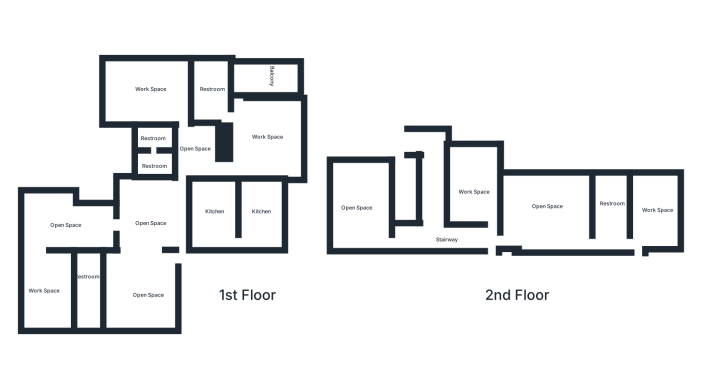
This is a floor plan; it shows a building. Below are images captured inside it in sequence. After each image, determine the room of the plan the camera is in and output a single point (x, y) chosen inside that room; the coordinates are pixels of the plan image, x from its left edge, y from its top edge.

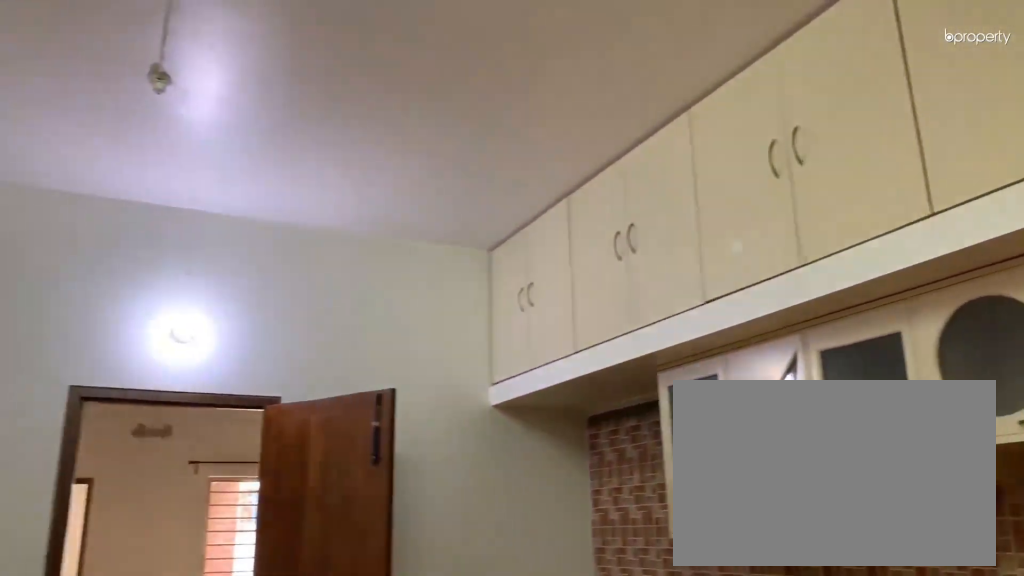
(213, 219)
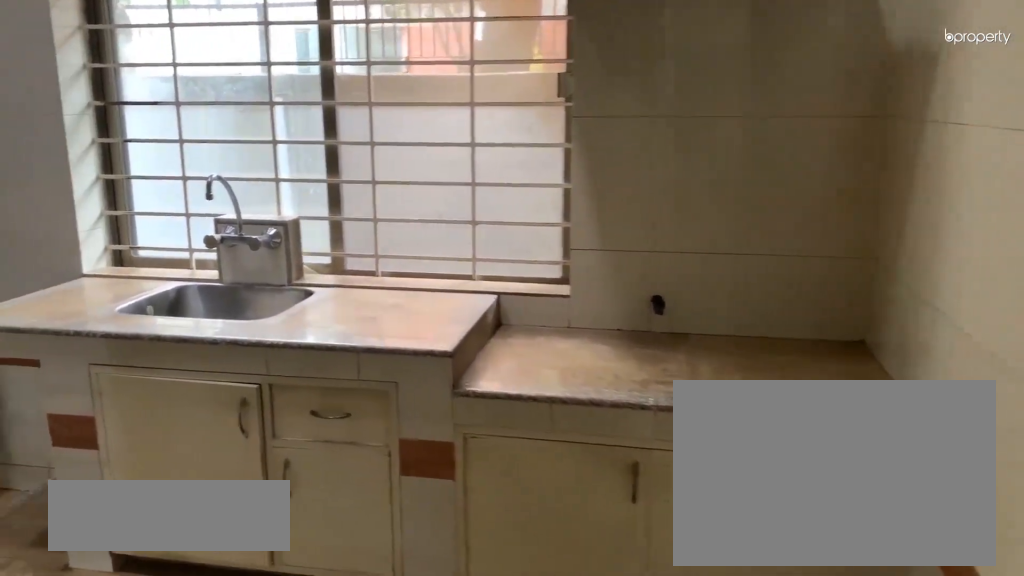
(263, 218)
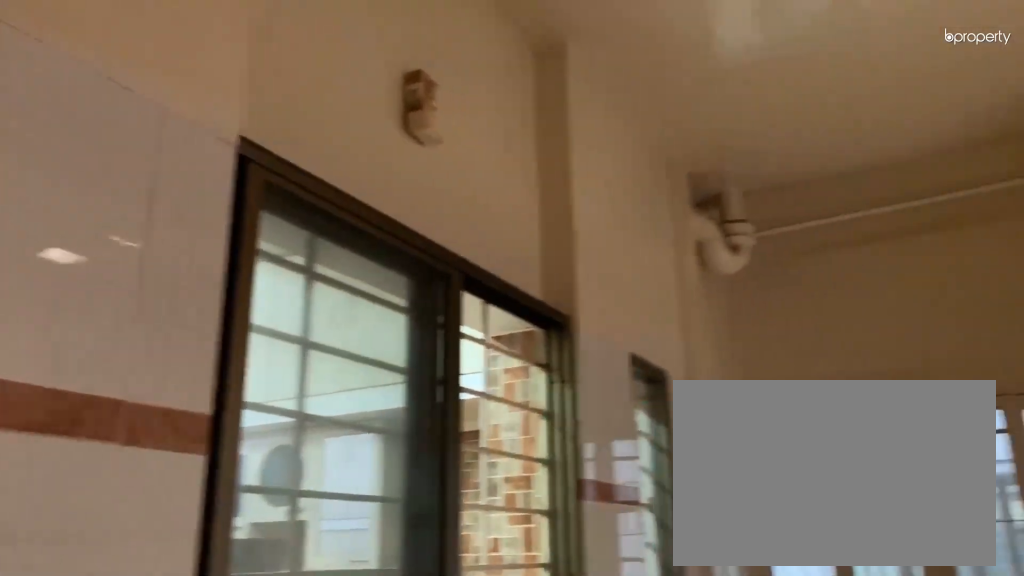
(263, 218)
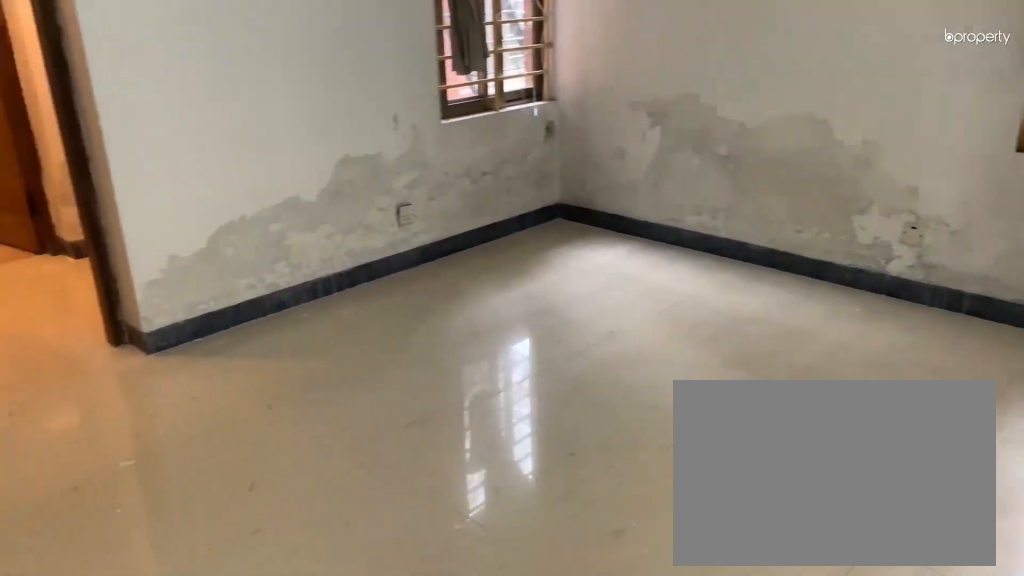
(150, 98)
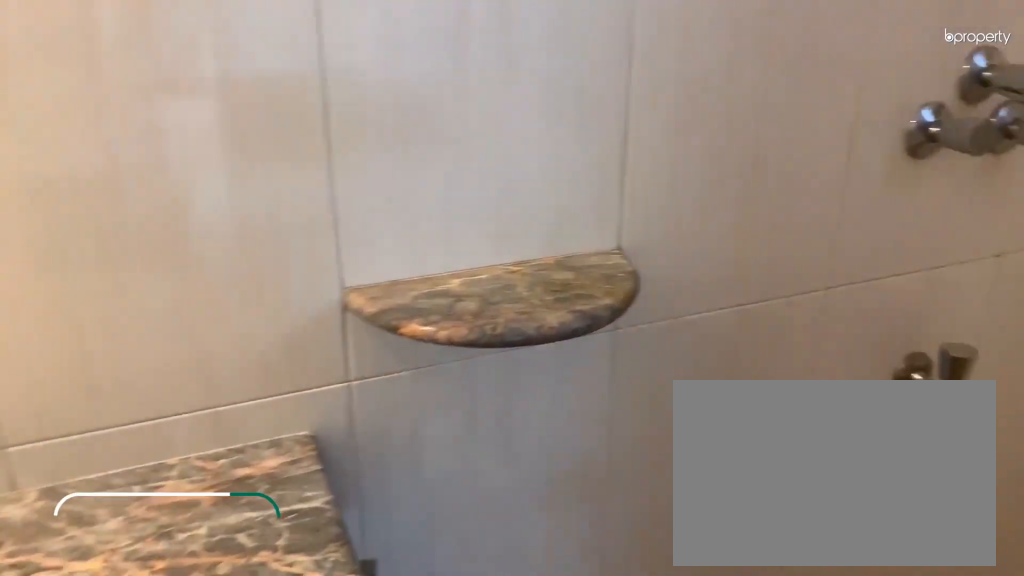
(152, 162)
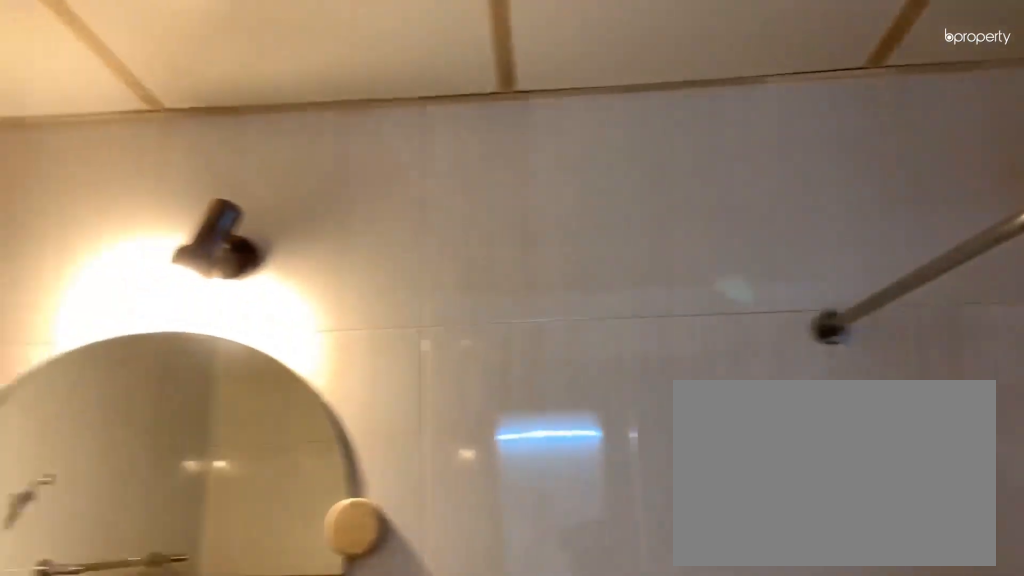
(152, 160)
